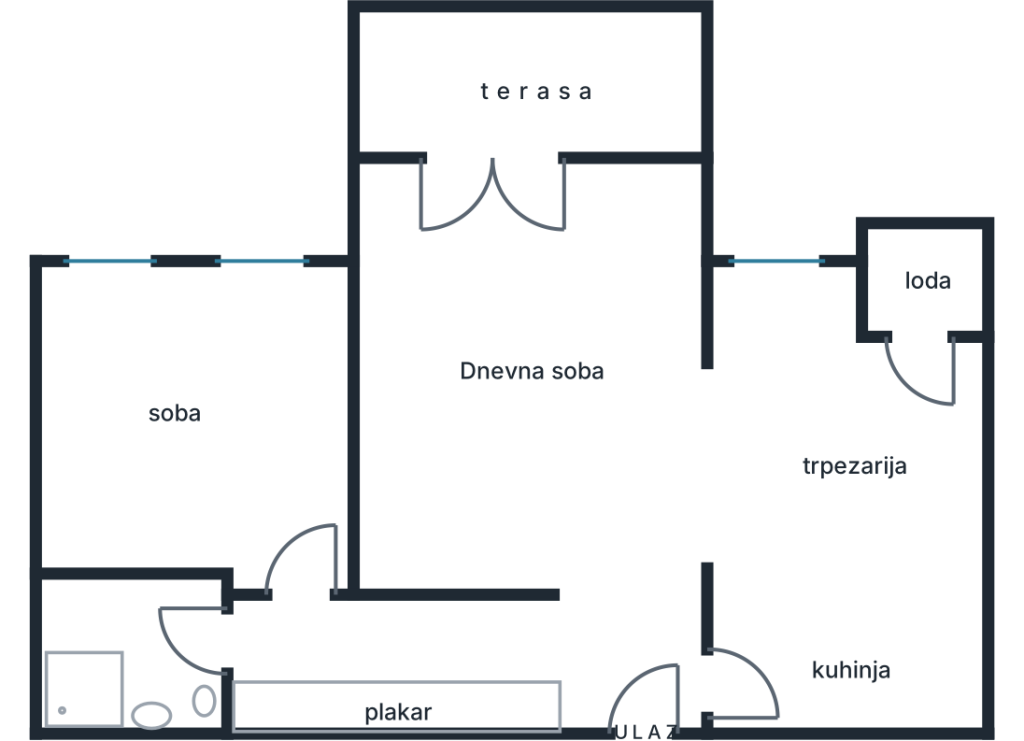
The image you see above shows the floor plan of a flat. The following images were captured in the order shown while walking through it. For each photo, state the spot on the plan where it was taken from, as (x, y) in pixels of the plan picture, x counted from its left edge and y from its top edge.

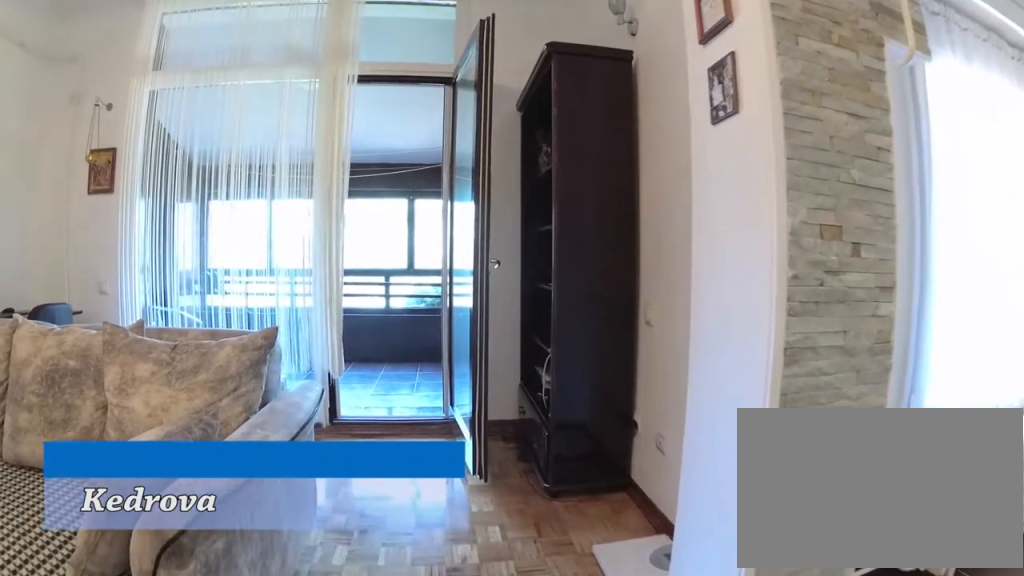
(578, 420)
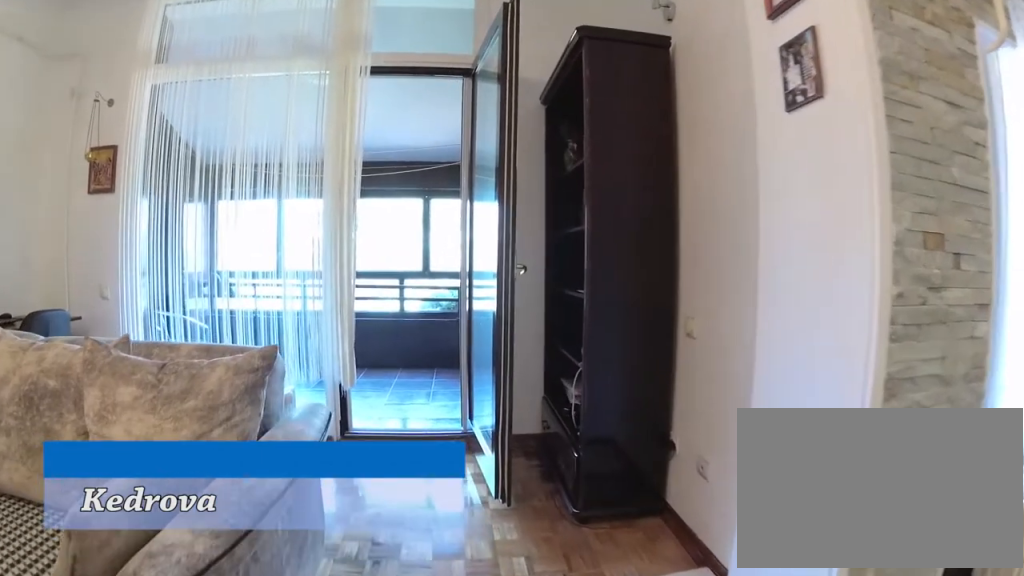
(572, 406)
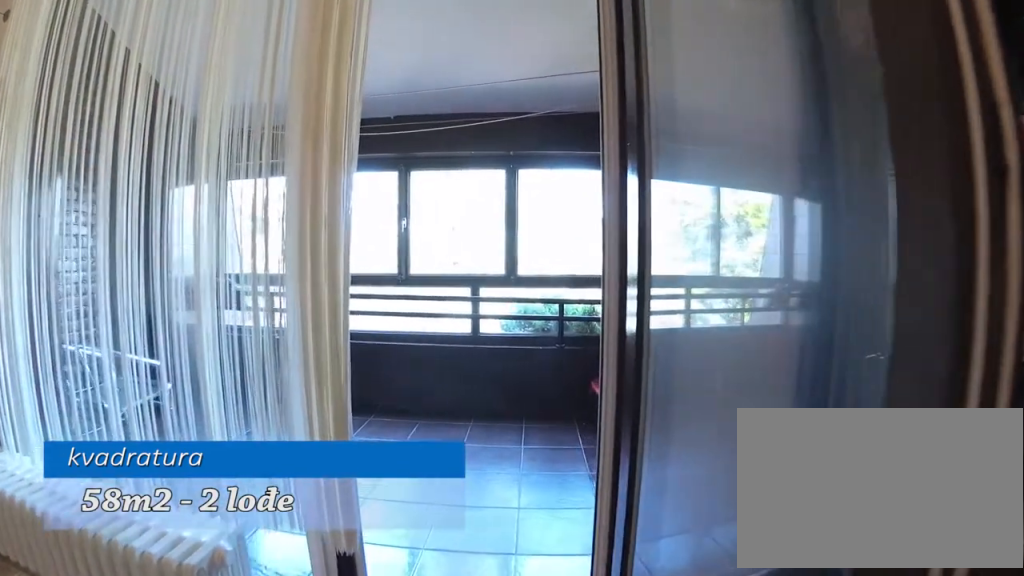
(536, 273)
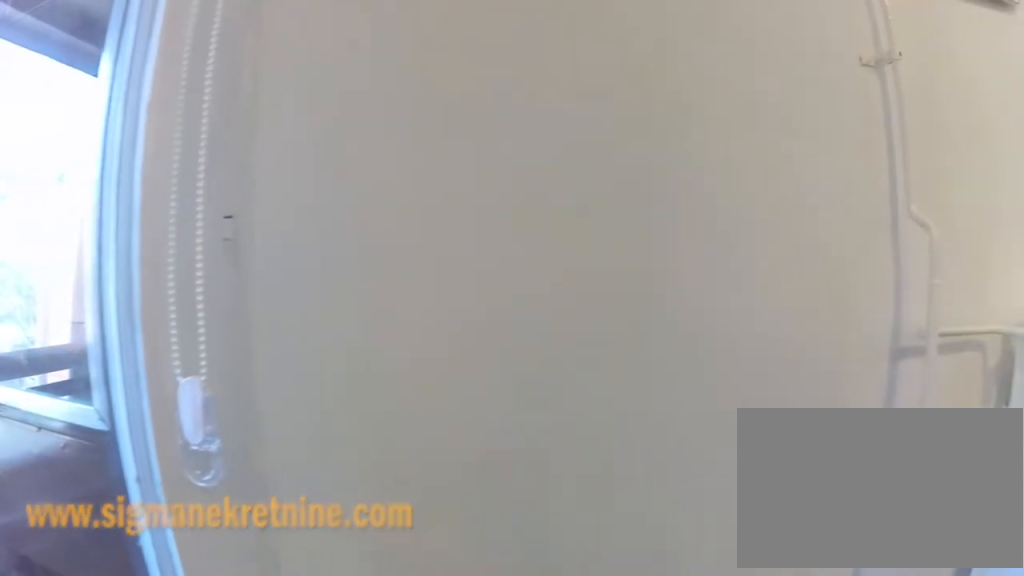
(910, 368)
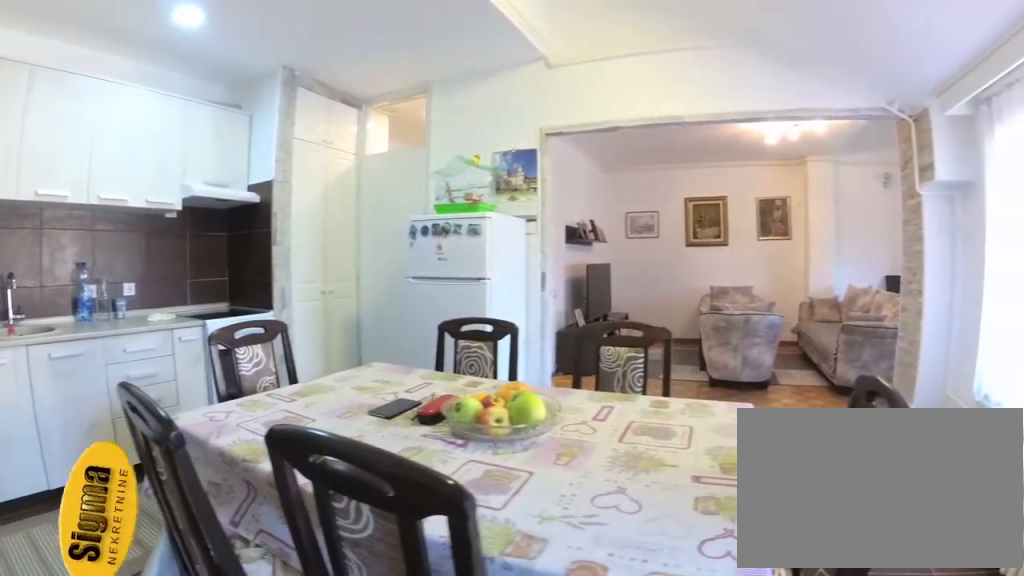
(951, 420)
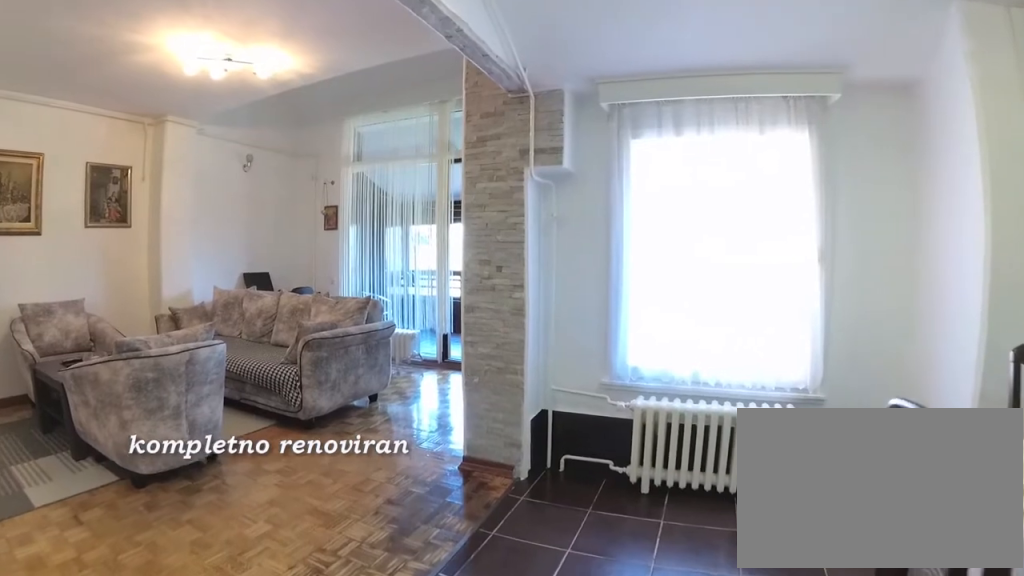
(791, 545)
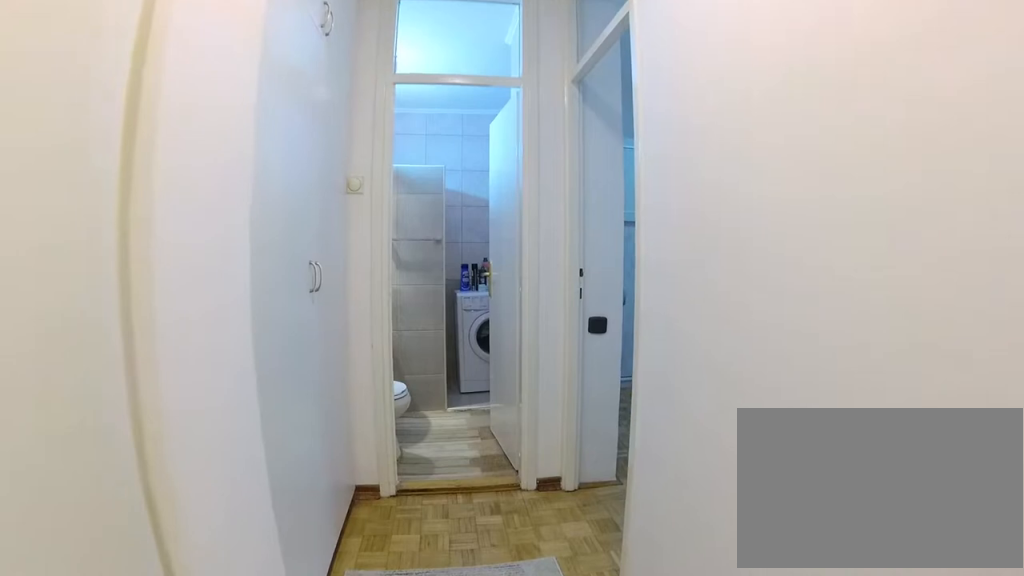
(466, 644)
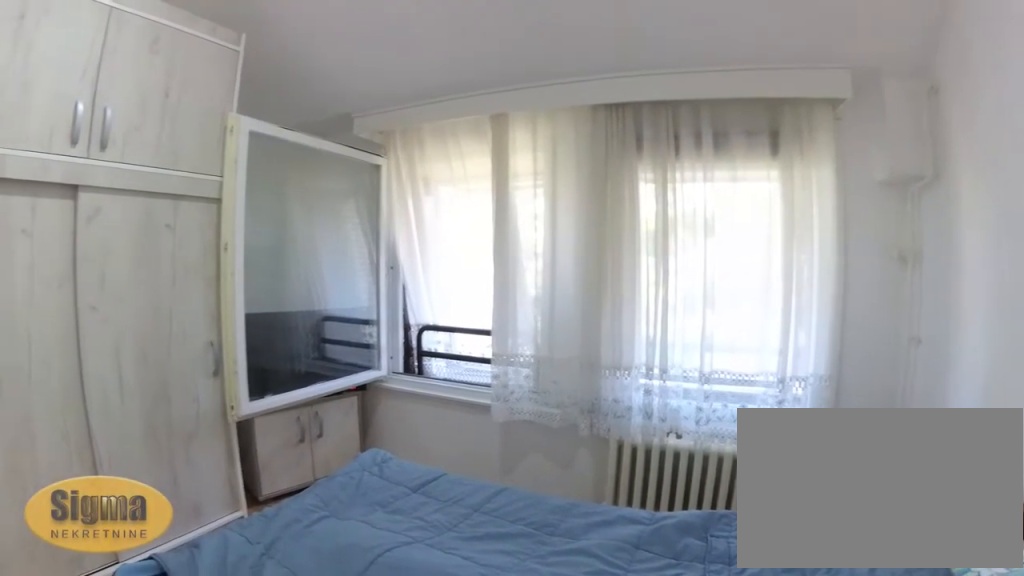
(315, 584)
